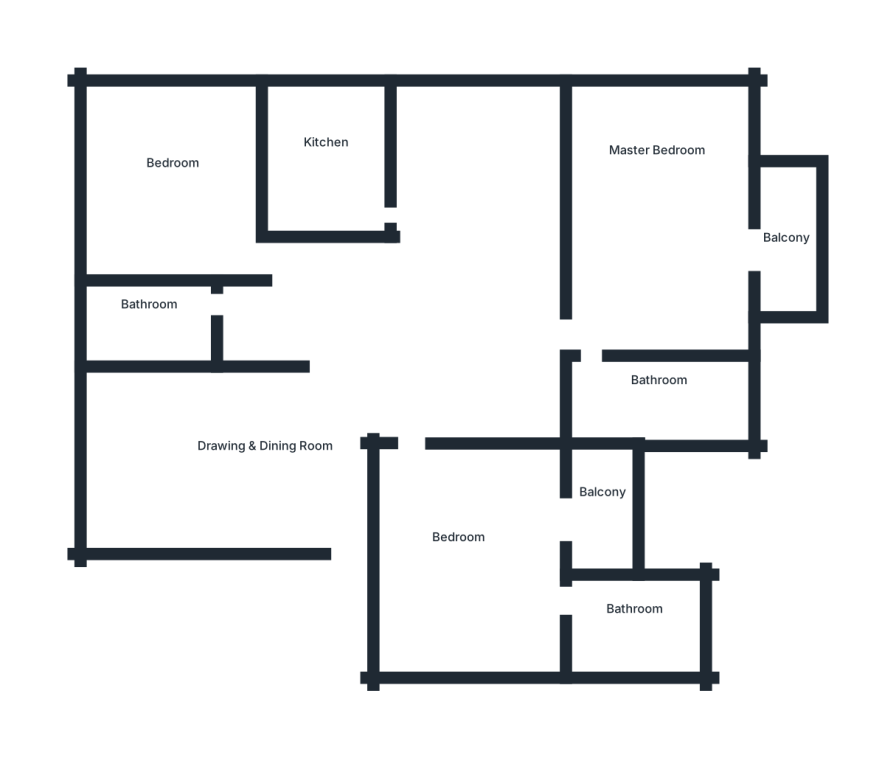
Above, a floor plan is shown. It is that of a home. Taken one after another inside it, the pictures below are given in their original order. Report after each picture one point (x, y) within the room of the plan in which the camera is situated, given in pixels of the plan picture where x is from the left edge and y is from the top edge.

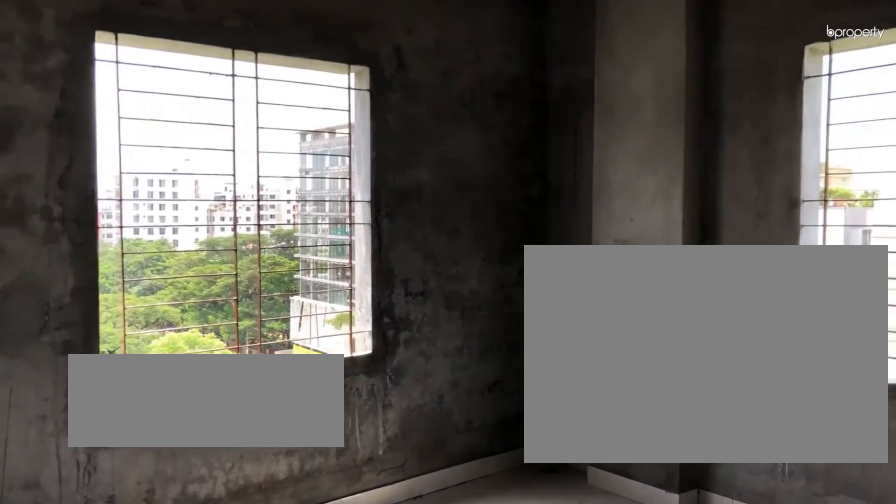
(174, 185)
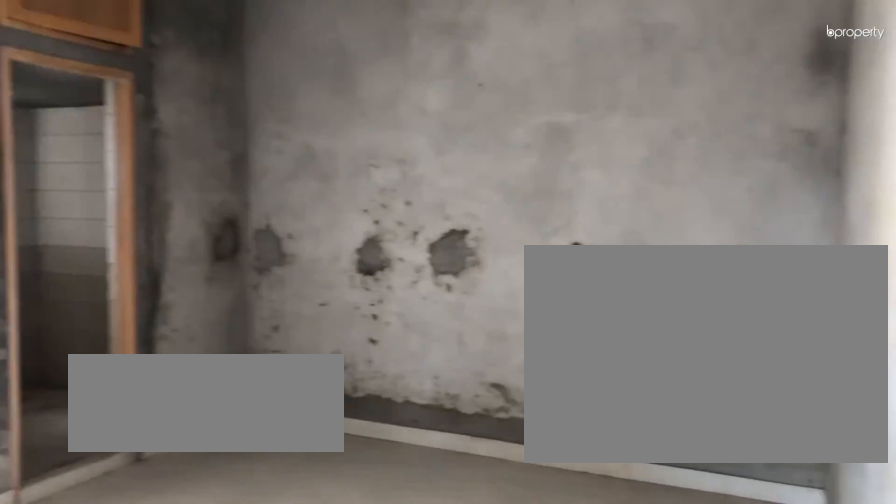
(444, 553)
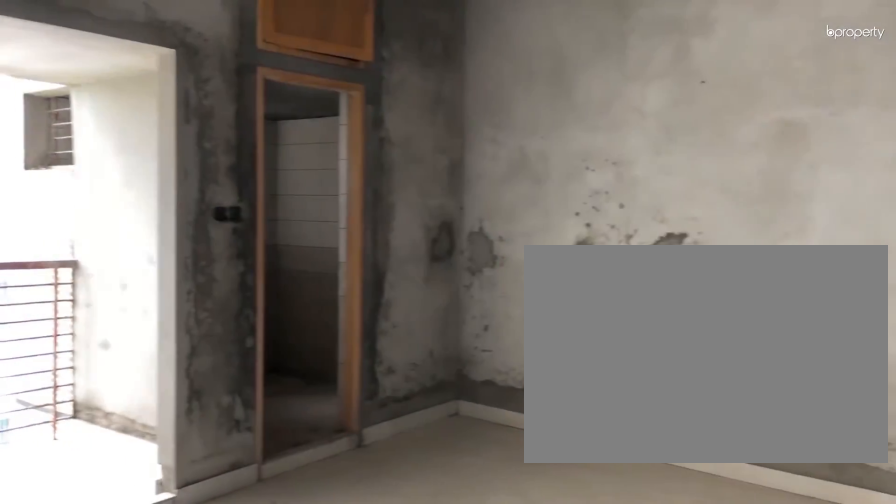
(444, 553)
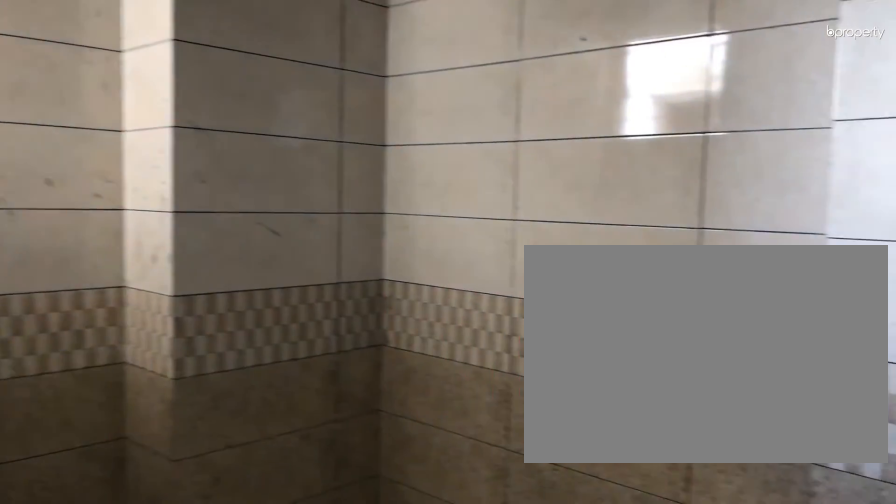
(632, 631)
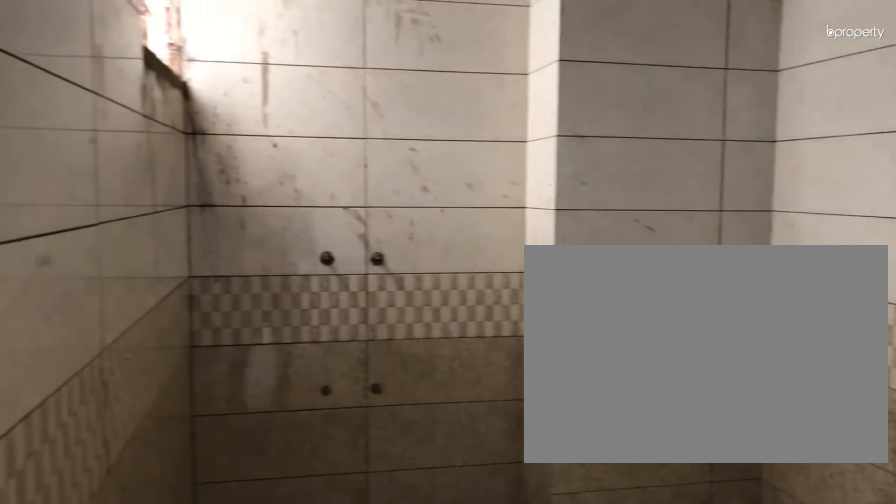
(632, 631)
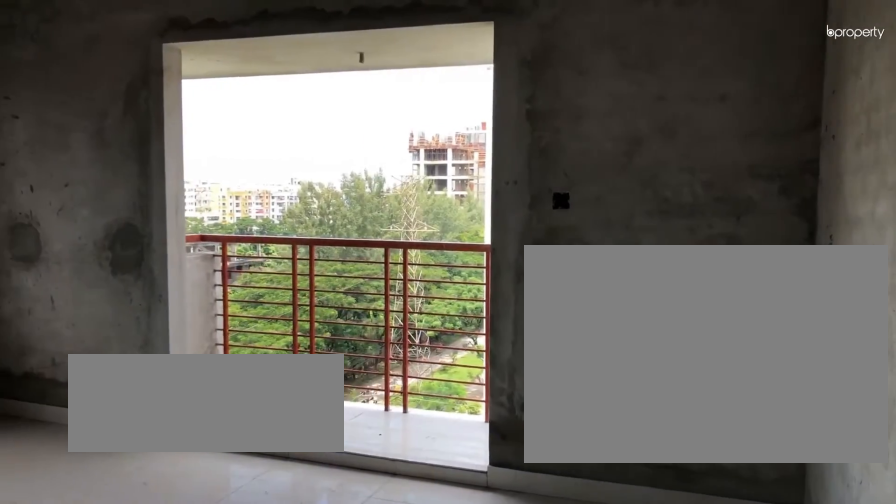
(653, 226)
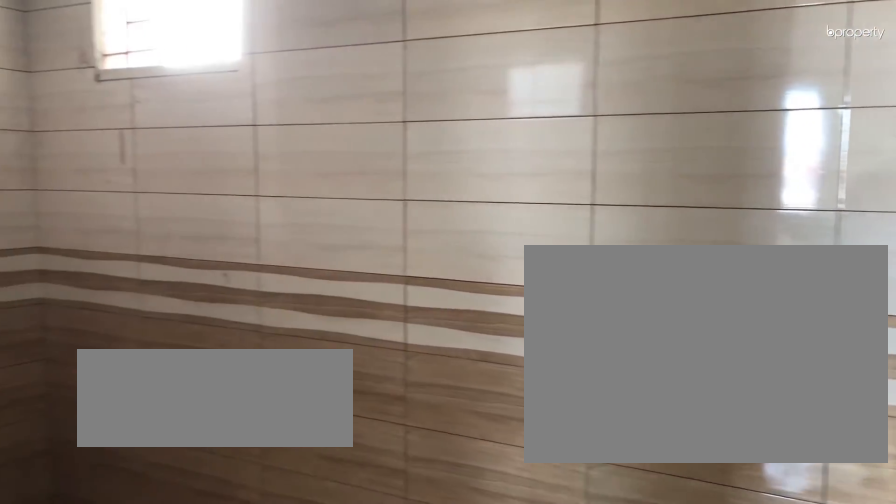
(645, 389)
